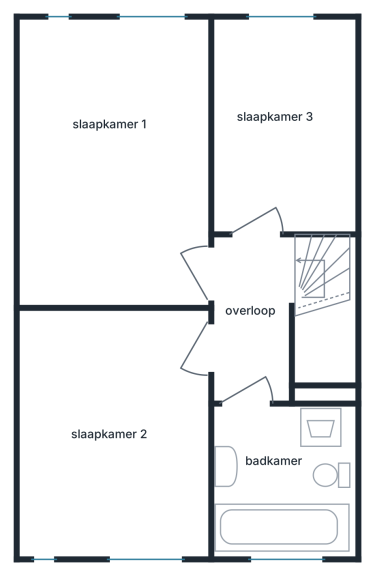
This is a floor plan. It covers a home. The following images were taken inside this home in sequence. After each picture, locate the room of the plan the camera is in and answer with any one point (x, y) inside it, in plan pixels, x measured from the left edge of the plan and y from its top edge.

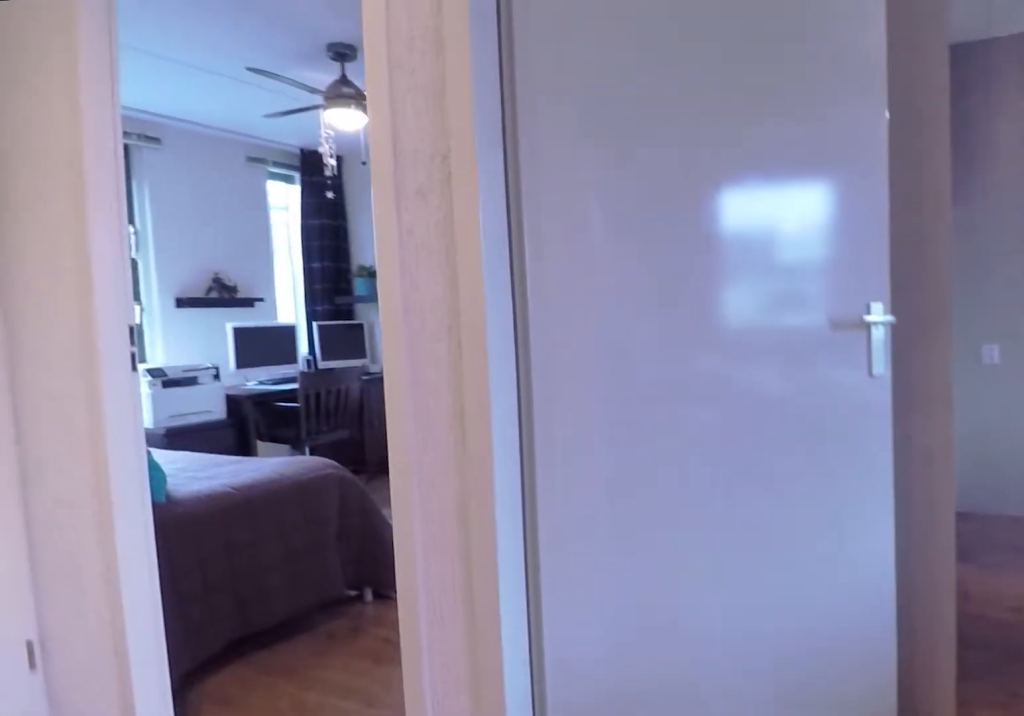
(256, 352)
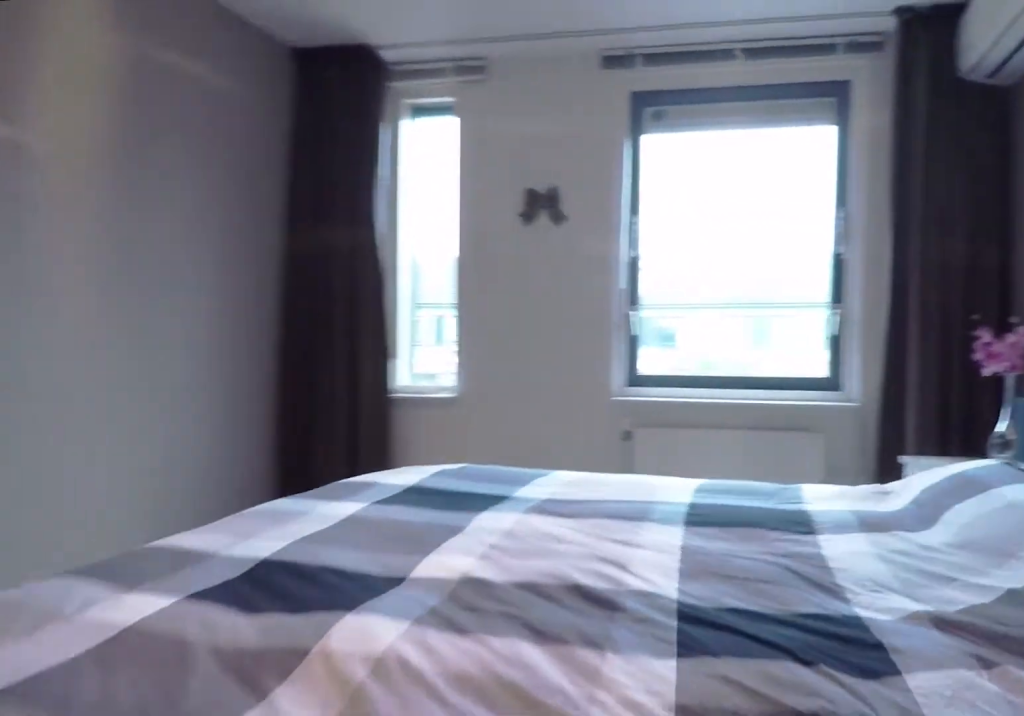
(168, 140)
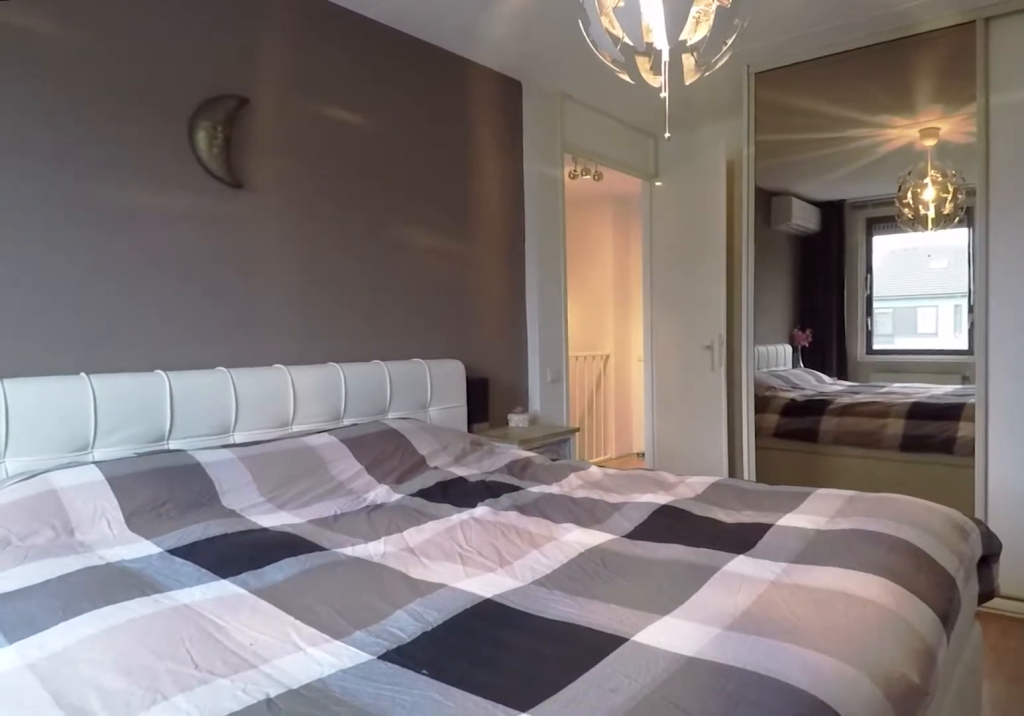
(168, 140)
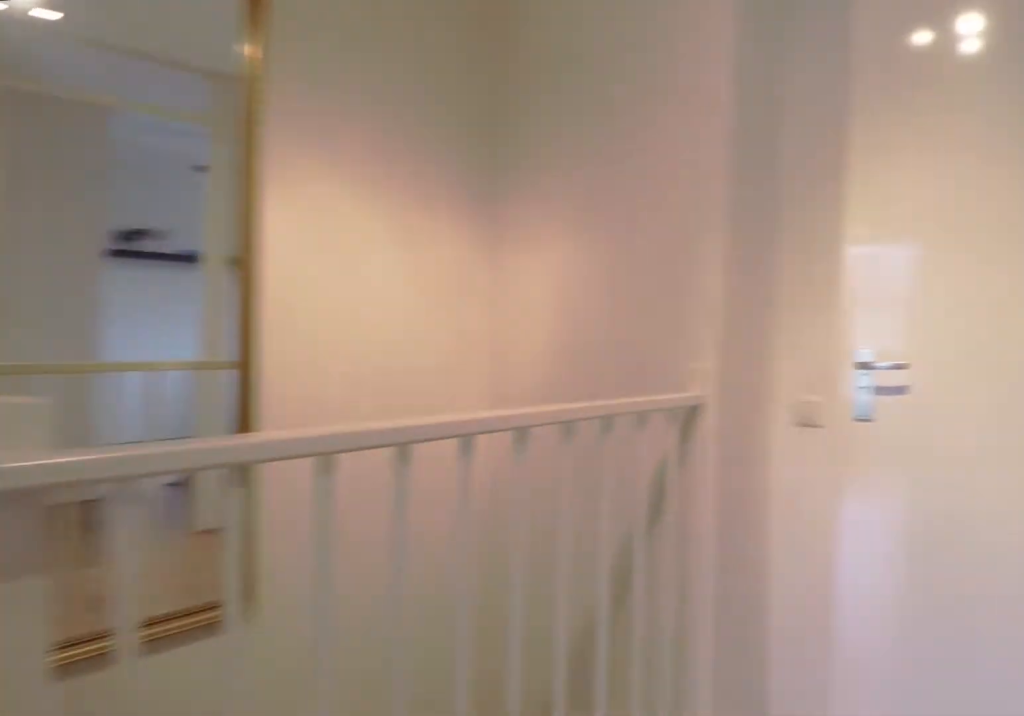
(256, 354)
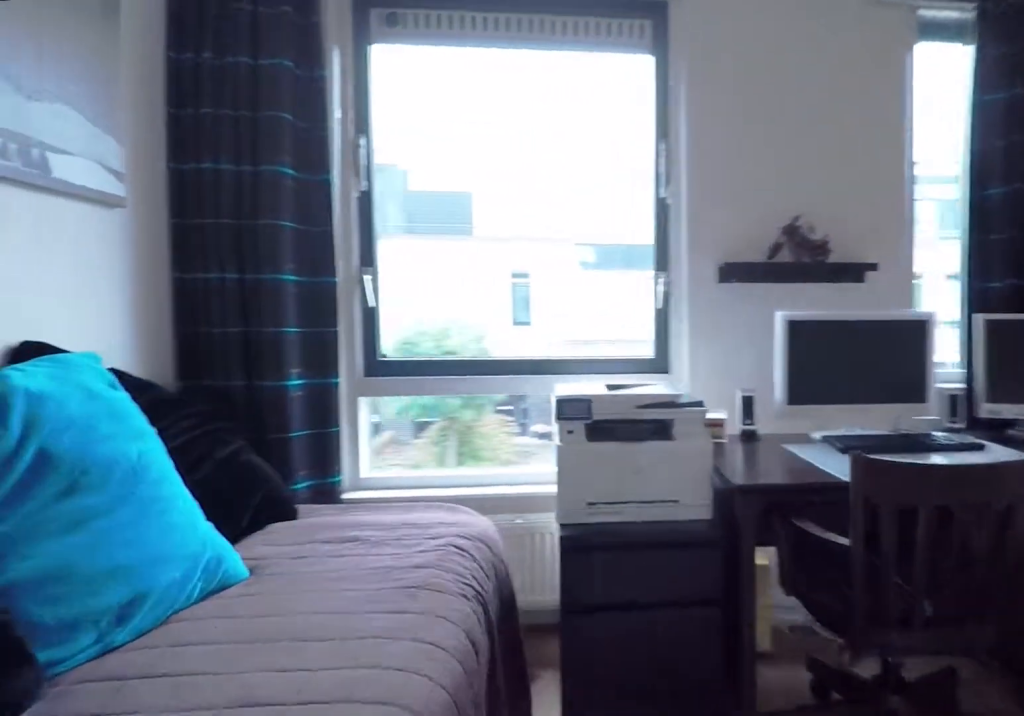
(119, 443)
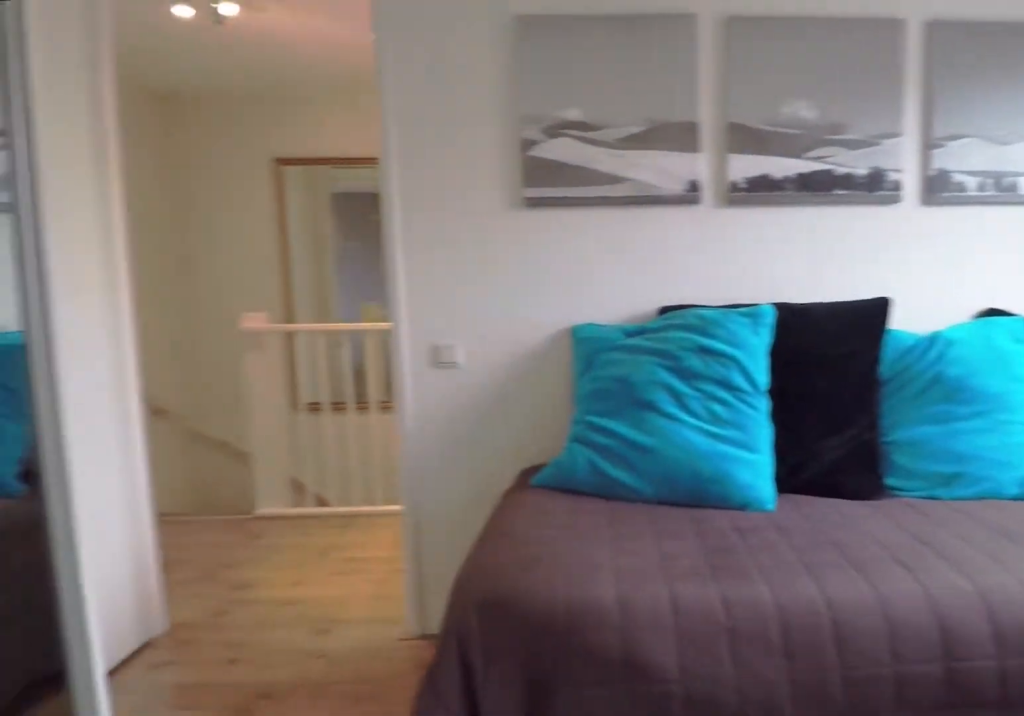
(119, 443)
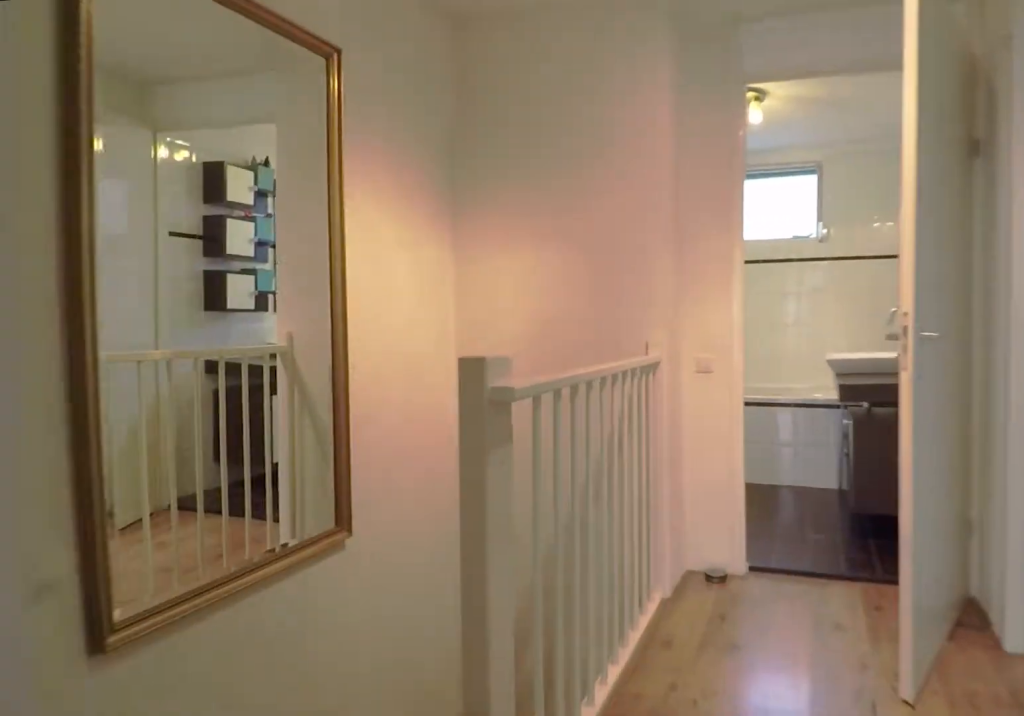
(255, 352)
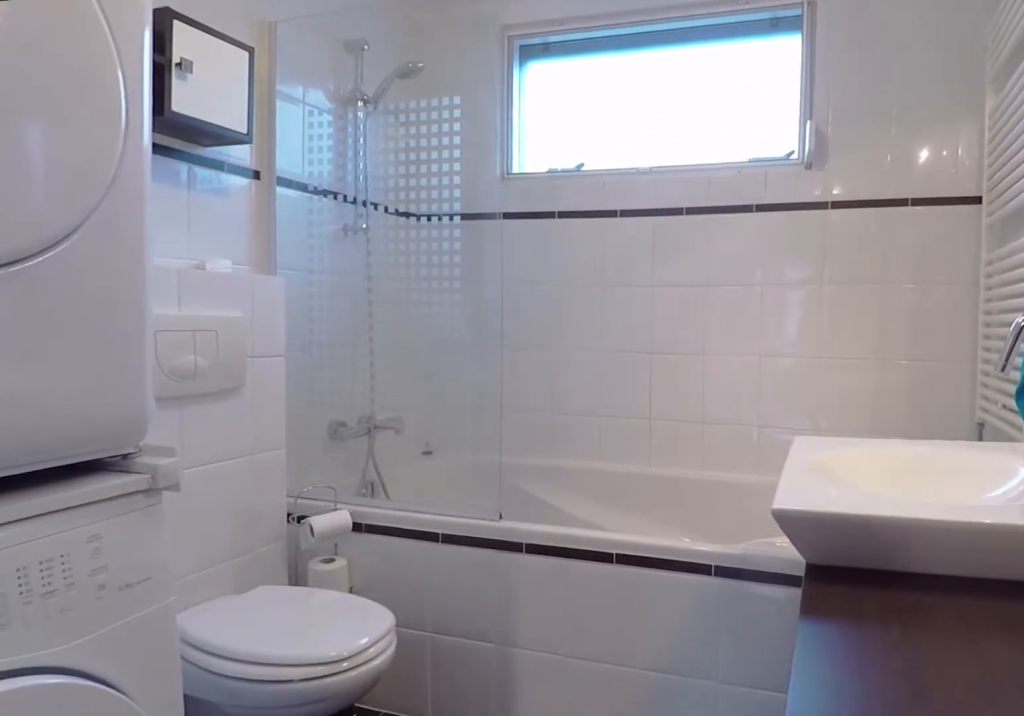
(282, 481)
